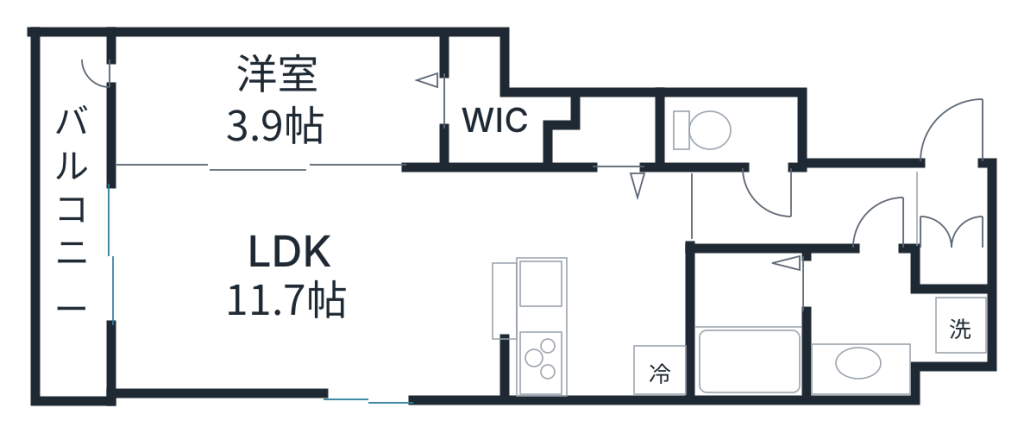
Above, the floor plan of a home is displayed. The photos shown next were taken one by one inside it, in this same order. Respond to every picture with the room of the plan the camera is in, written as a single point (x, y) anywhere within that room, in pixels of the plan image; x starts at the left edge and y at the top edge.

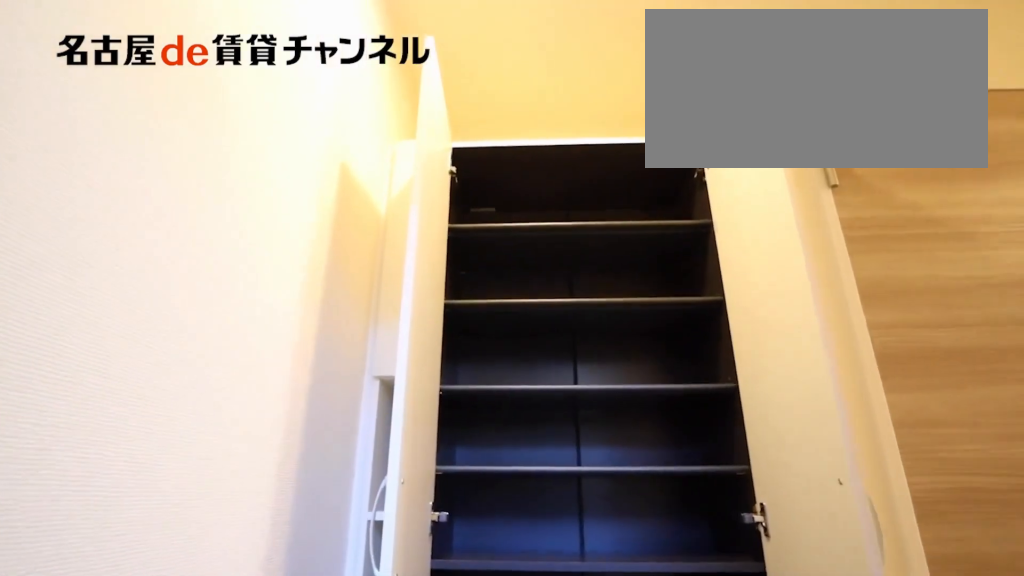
(954, 227)
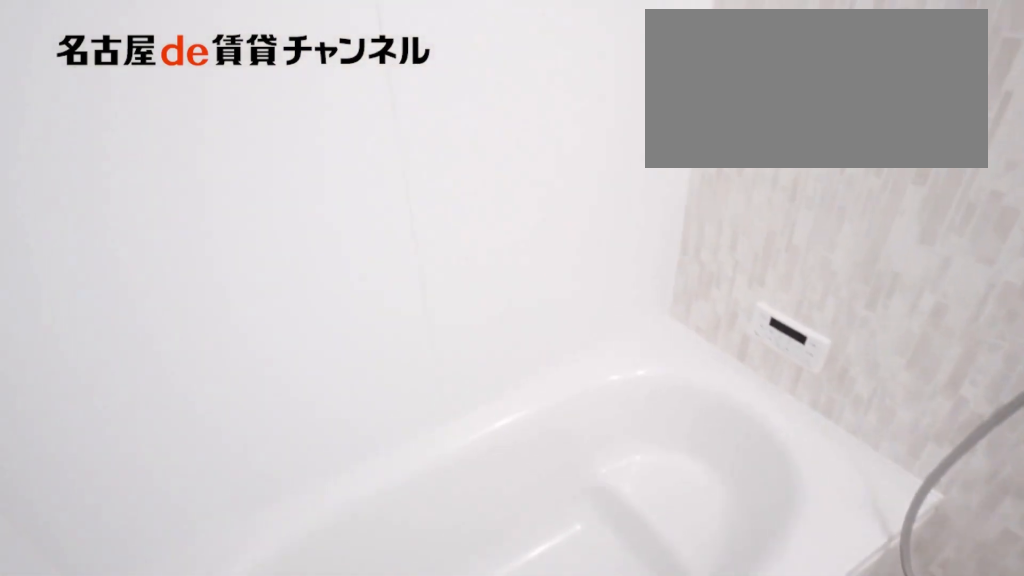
(746, 326)
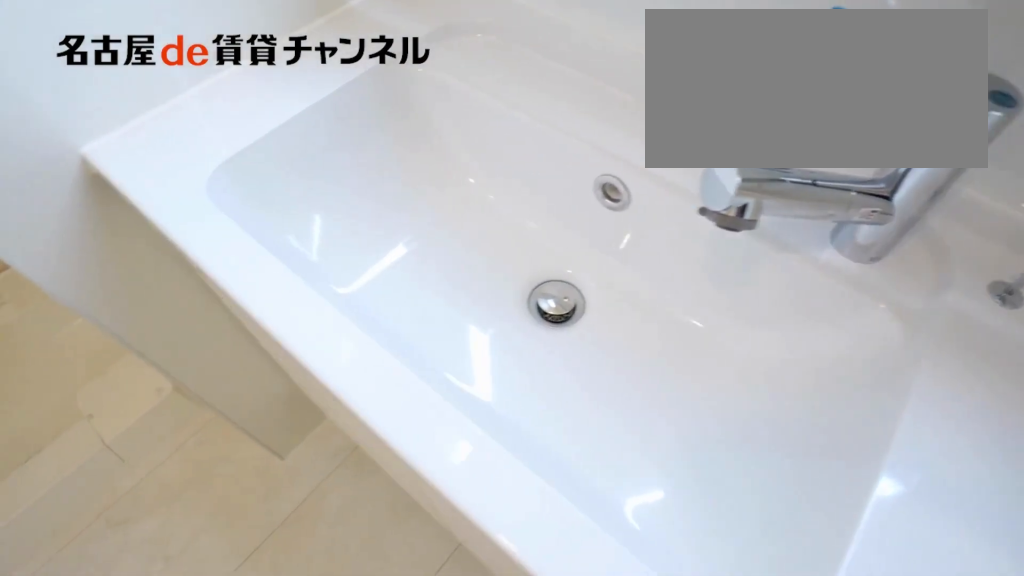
(886, 325)
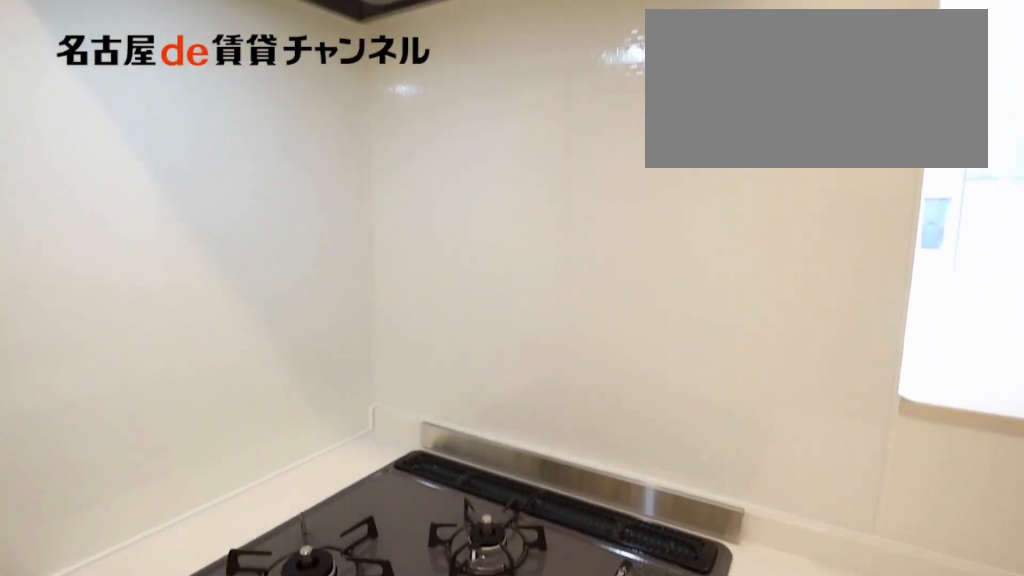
(604, 286)
